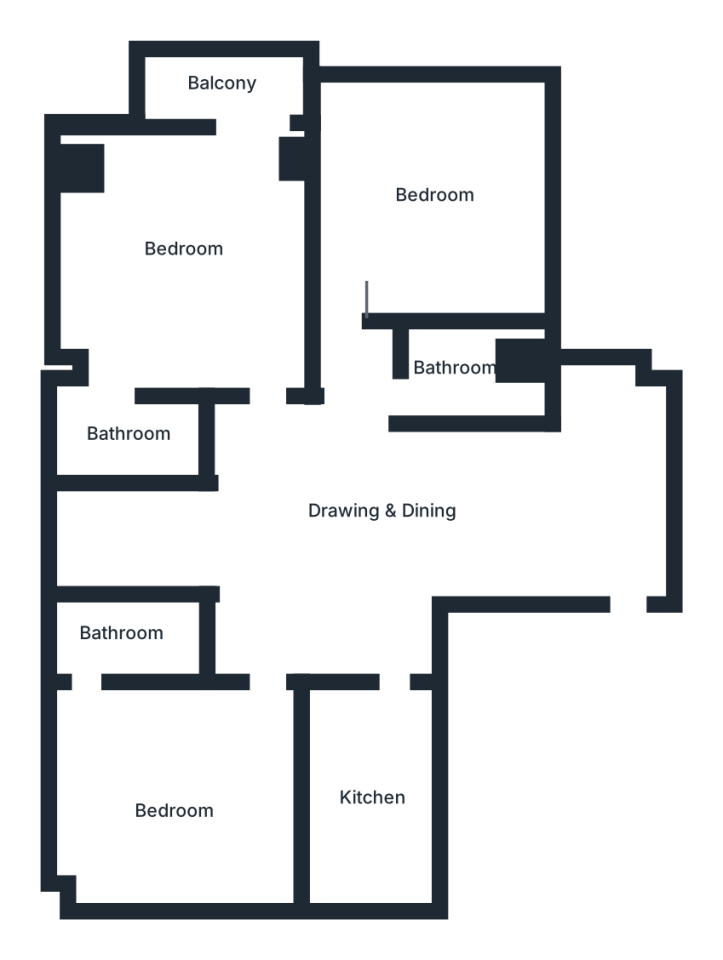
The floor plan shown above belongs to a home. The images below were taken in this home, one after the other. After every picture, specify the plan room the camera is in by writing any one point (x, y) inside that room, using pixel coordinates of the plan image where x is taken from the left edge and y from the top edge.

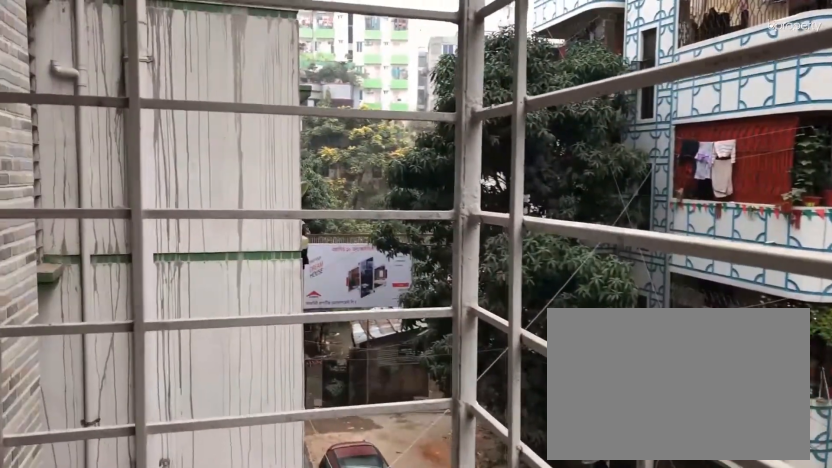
(243, 89)
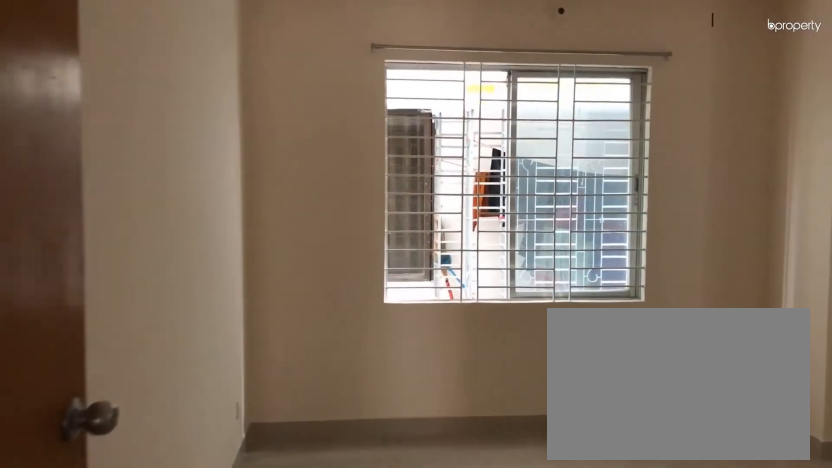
(175, 782)
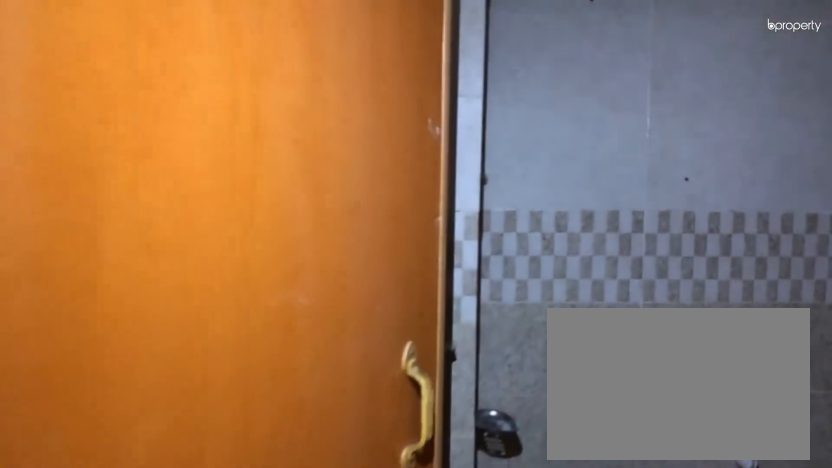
(118, 644)
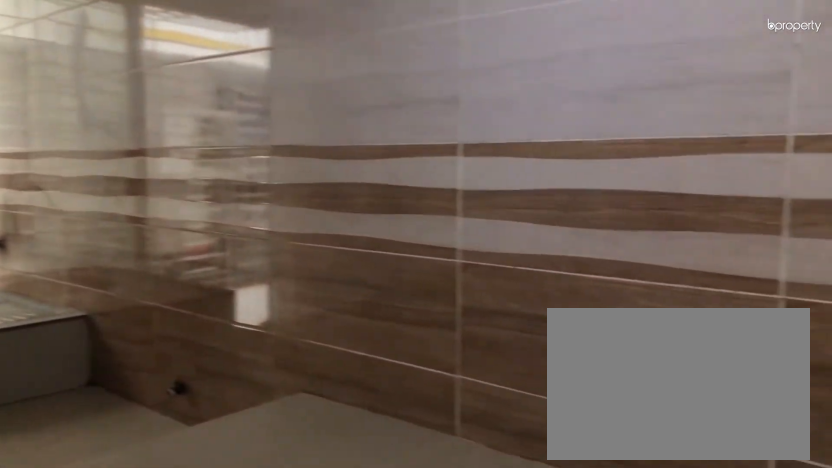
(370, 783)
